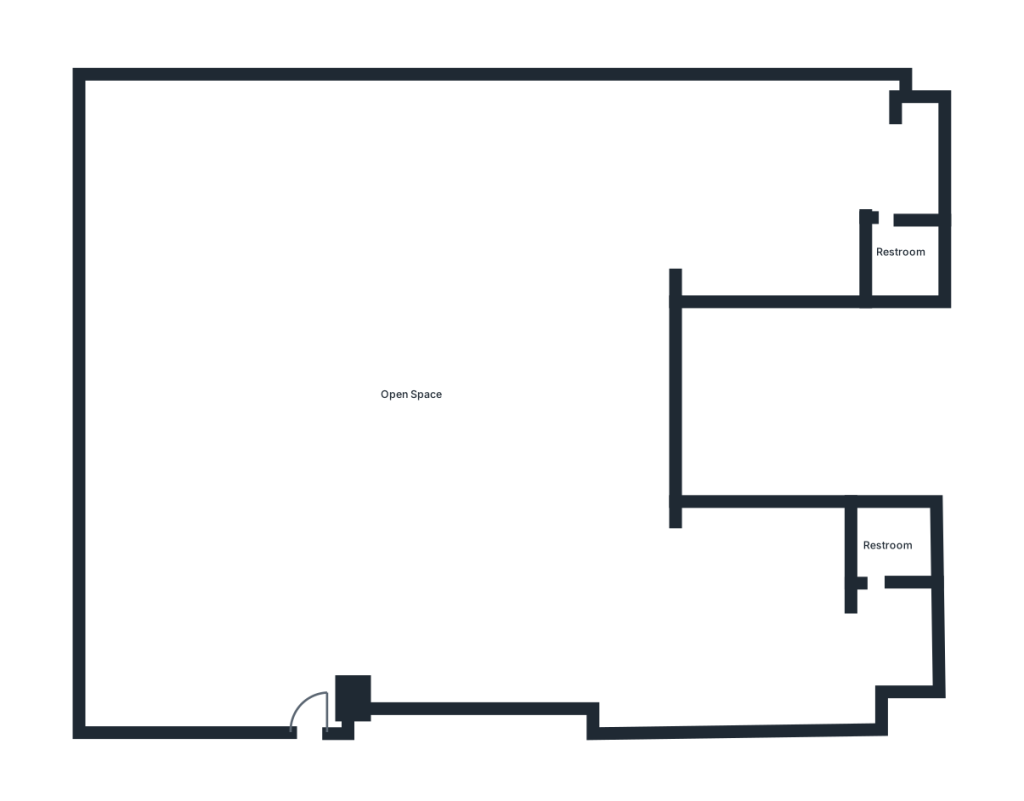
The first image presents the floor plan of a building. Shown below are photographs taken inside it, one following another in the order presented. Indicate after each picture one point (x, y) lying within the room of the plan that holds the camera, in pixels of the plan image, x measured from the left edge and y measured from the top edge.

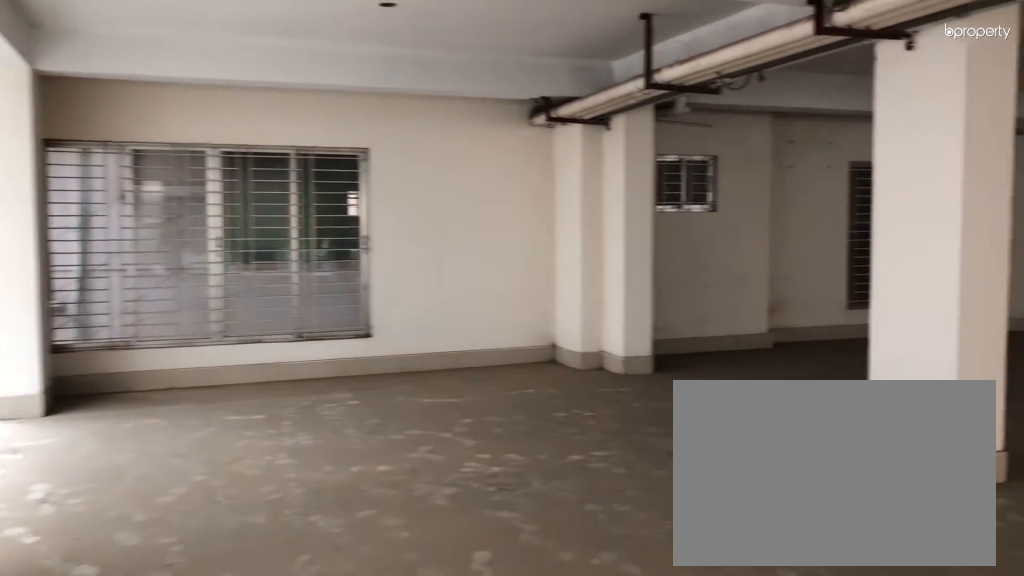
(415, 395)
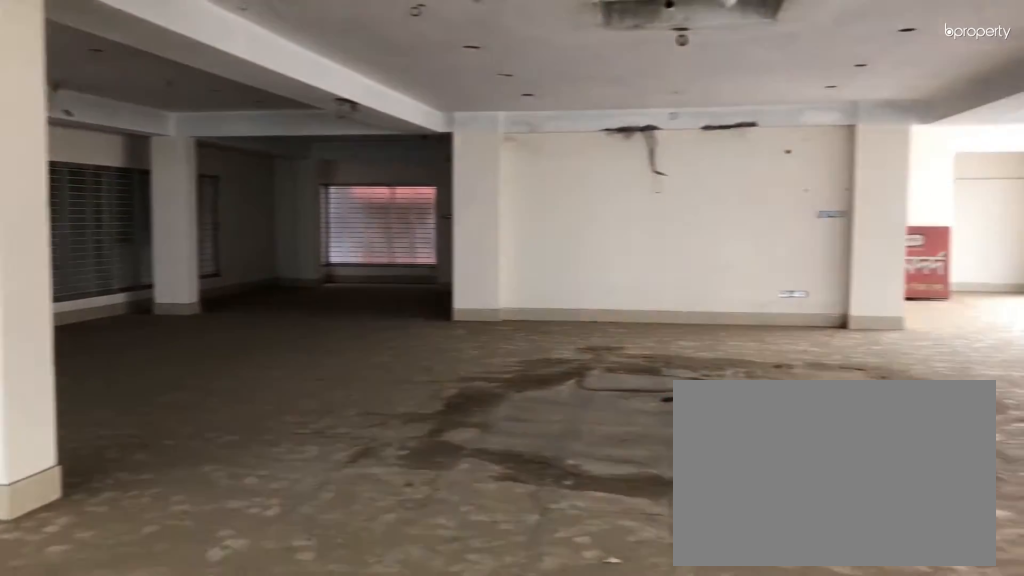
(415, 395)
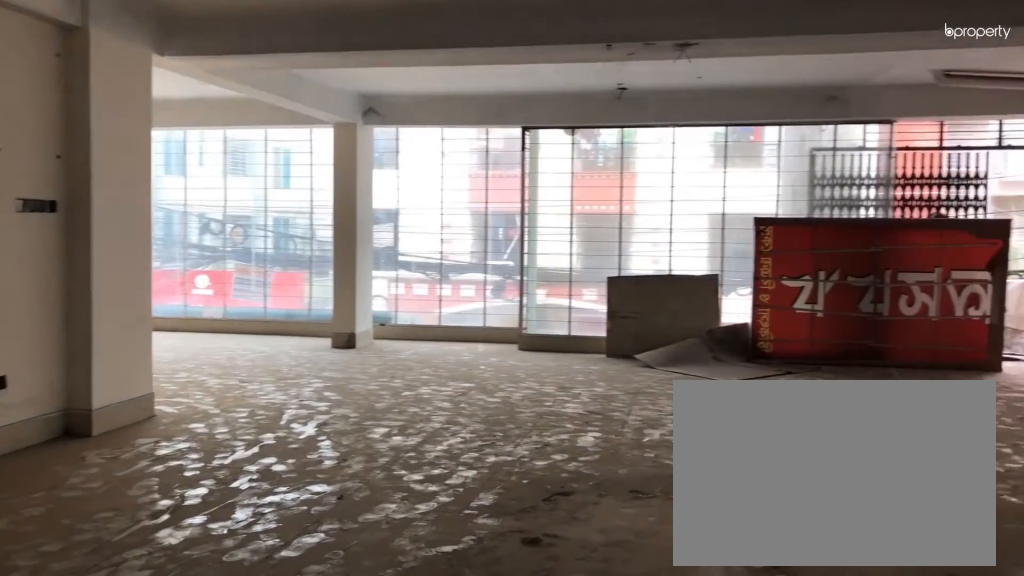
(415, 395)
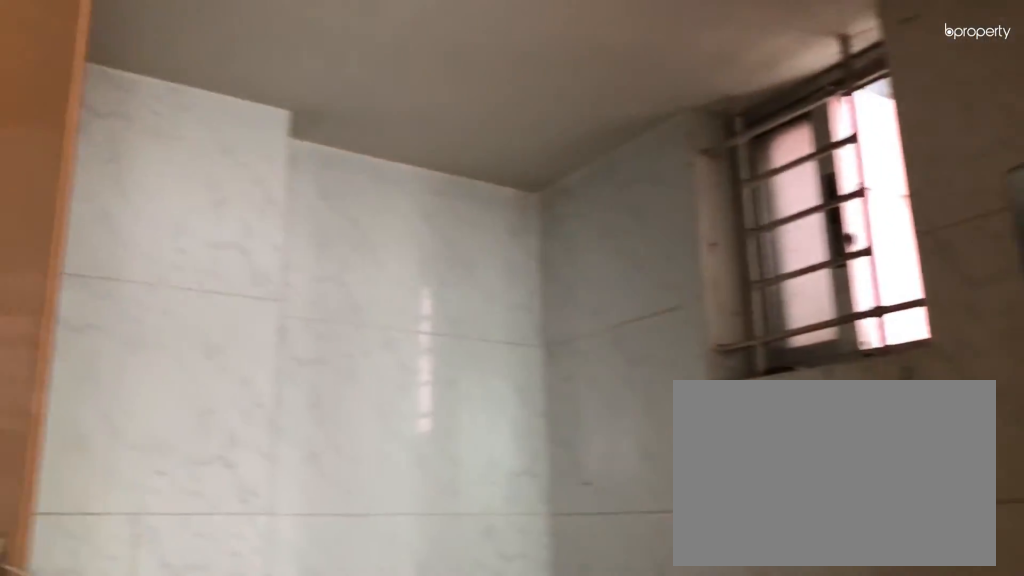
(887, 547)
